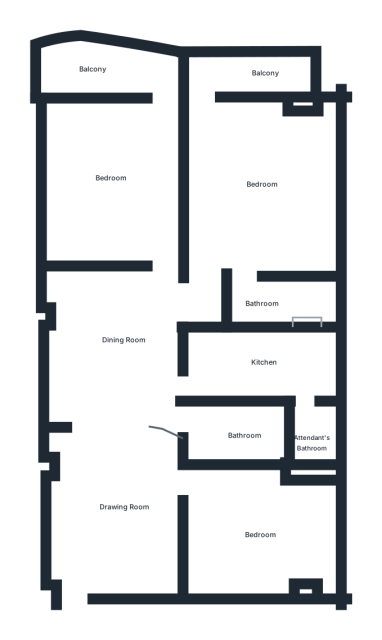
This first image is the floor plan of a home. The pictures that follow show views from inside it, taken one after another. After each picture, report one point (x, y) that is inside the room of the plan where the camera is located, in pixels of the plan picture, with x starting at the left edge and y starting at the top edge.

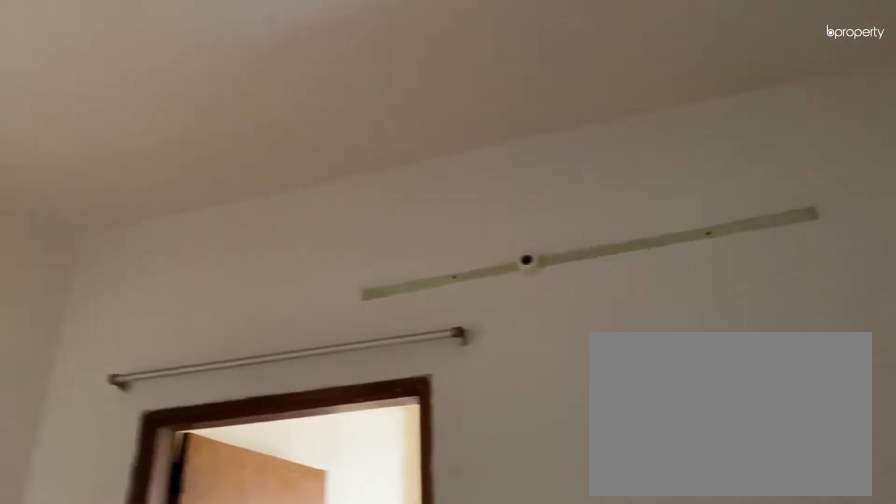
(131, 514)
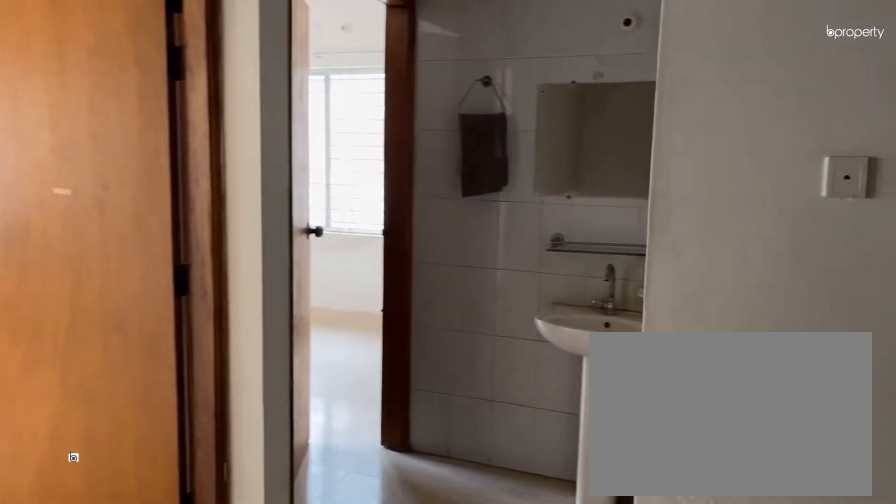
(117, 339)
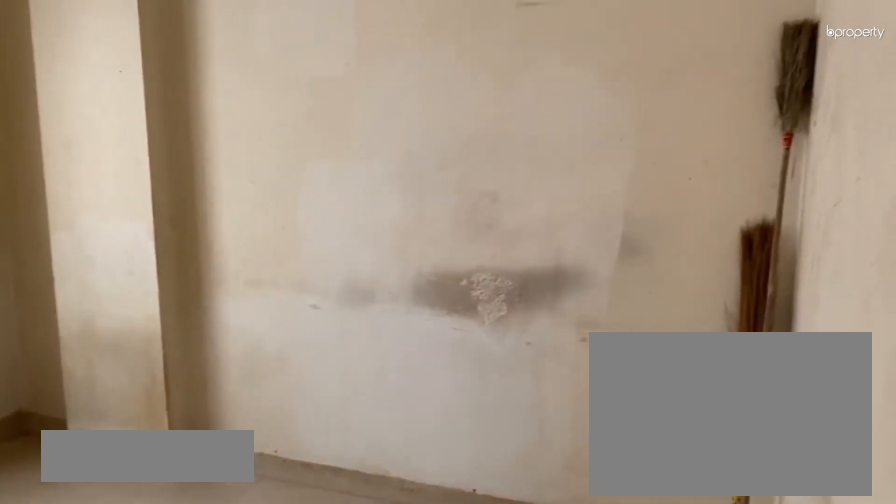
(262, 531)
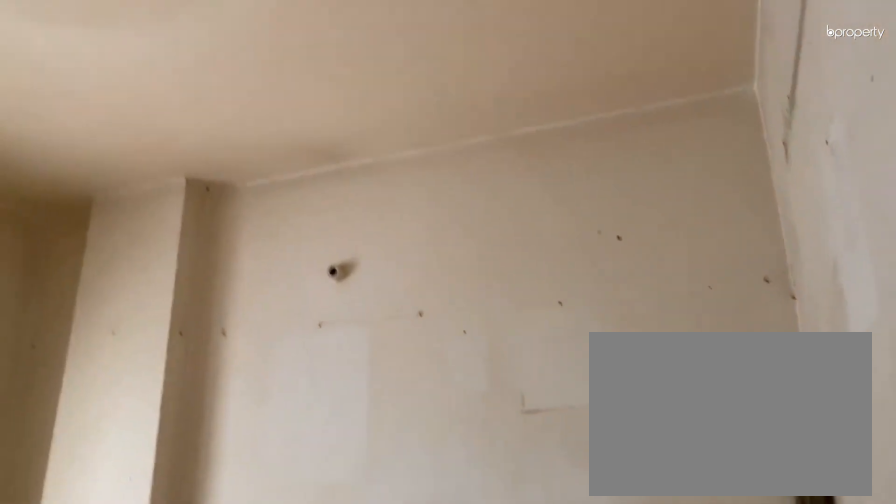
(262, 531)
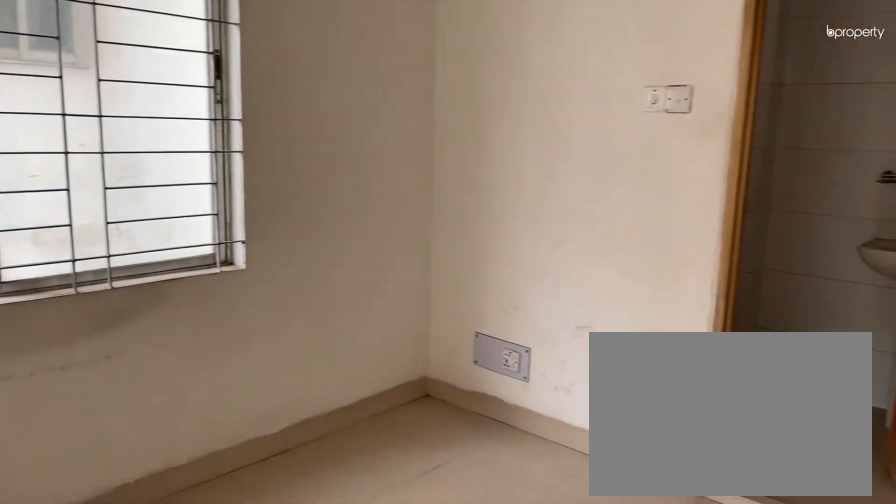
(253, 190)
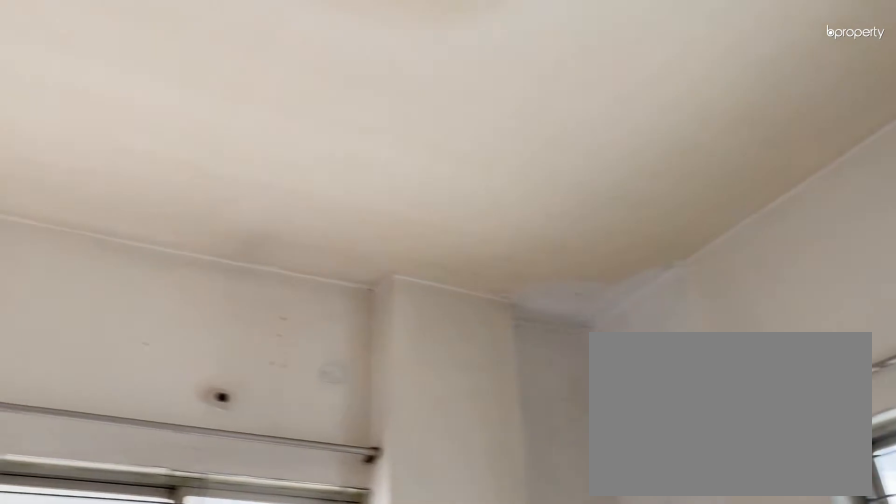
(253, 190)
